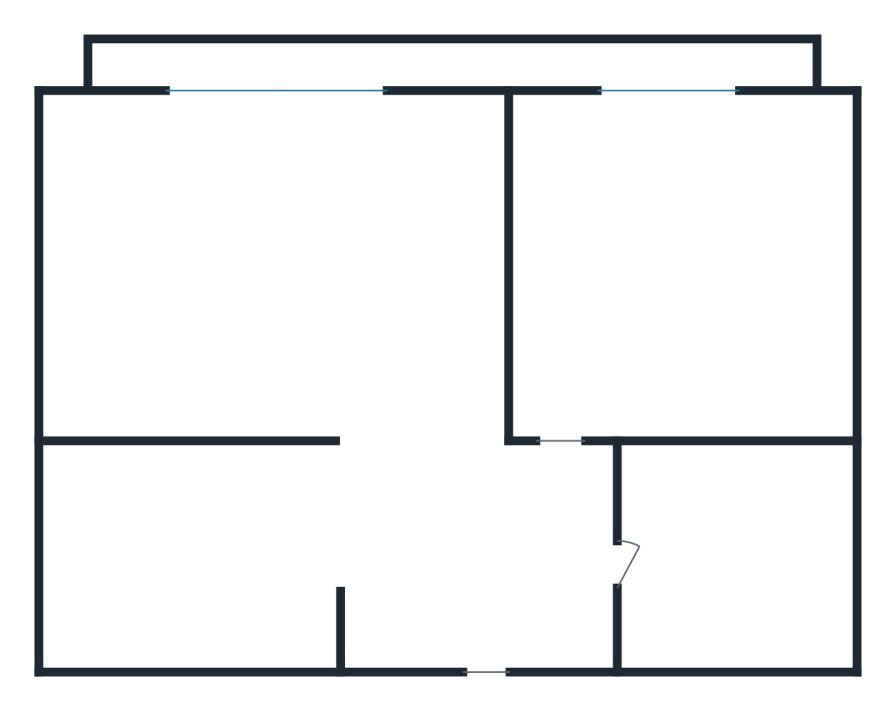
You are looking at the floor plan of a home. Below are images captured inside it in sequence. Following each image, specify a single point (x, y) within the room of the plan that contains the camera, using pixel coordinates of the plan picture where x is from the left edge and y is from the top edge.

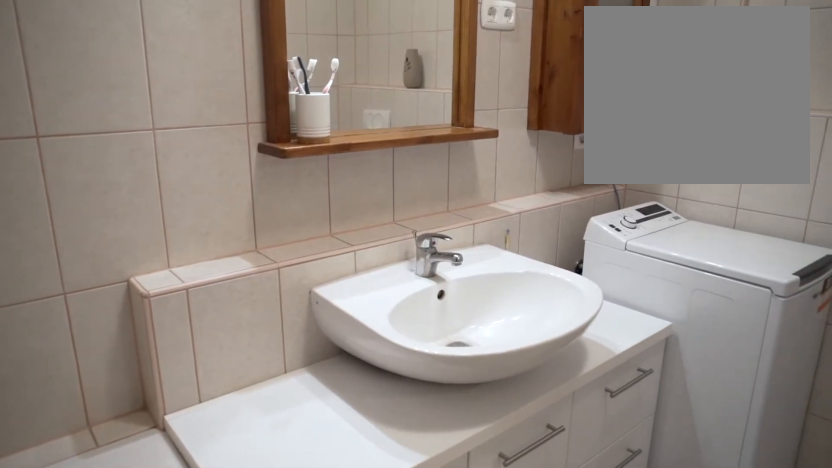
(678, 502)
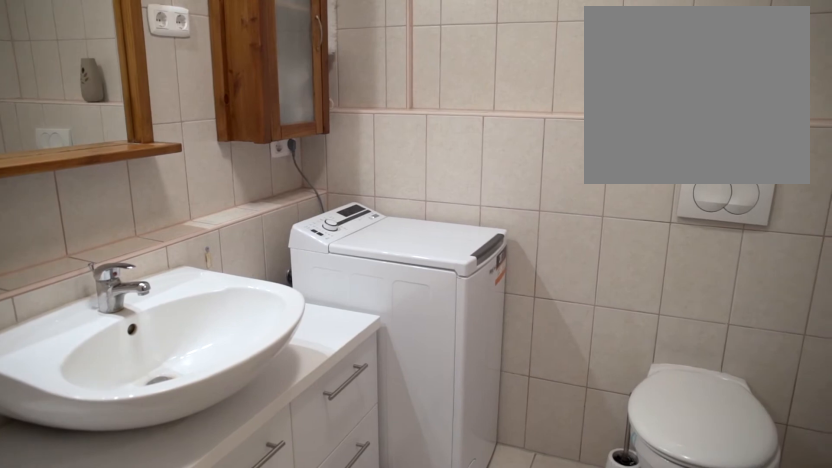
(678, 502)
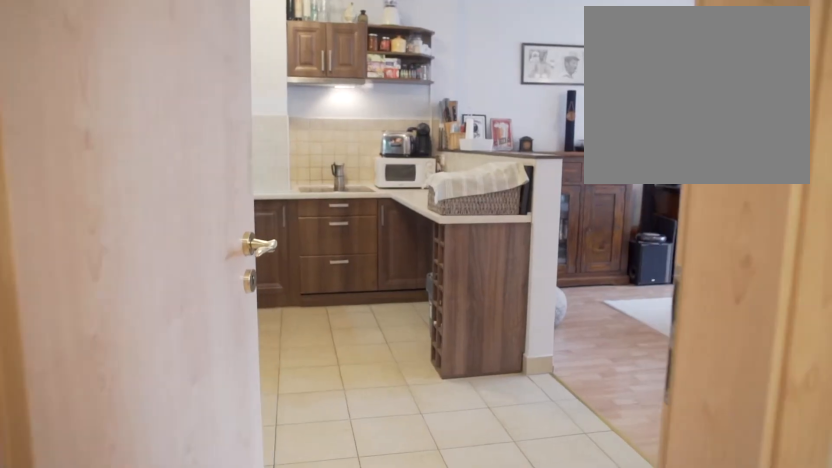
(701, 575)
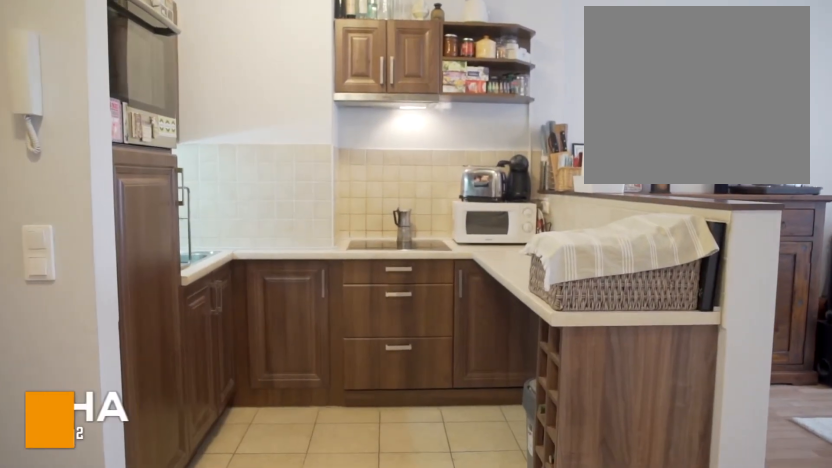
(607, 574)
